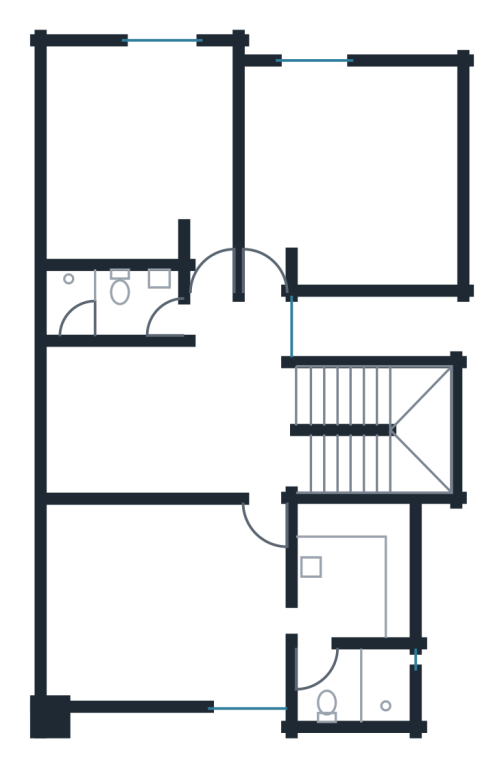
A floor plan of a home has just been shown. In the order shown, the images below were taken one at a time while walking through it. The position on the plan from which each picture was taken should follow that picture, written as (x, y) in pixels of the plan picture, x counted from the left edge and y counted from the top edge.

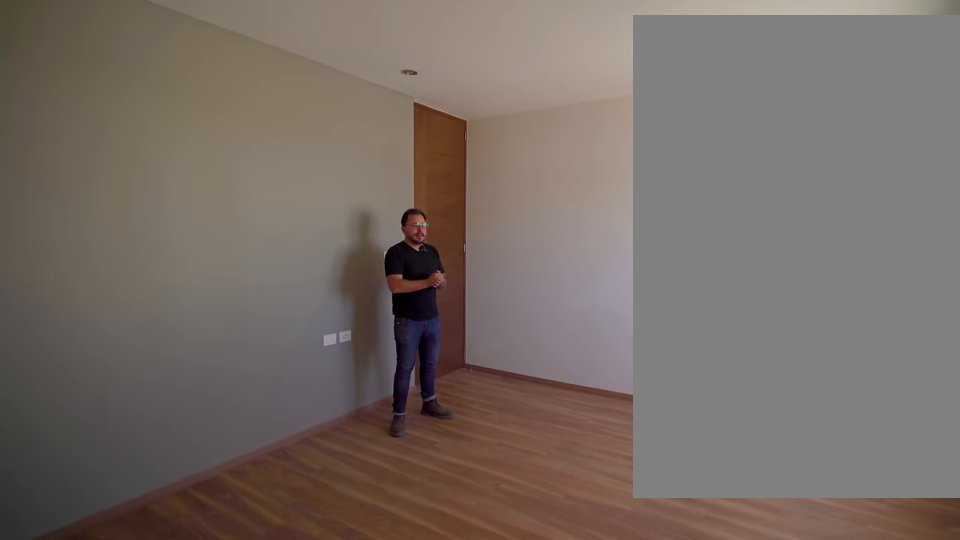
(75, 674)
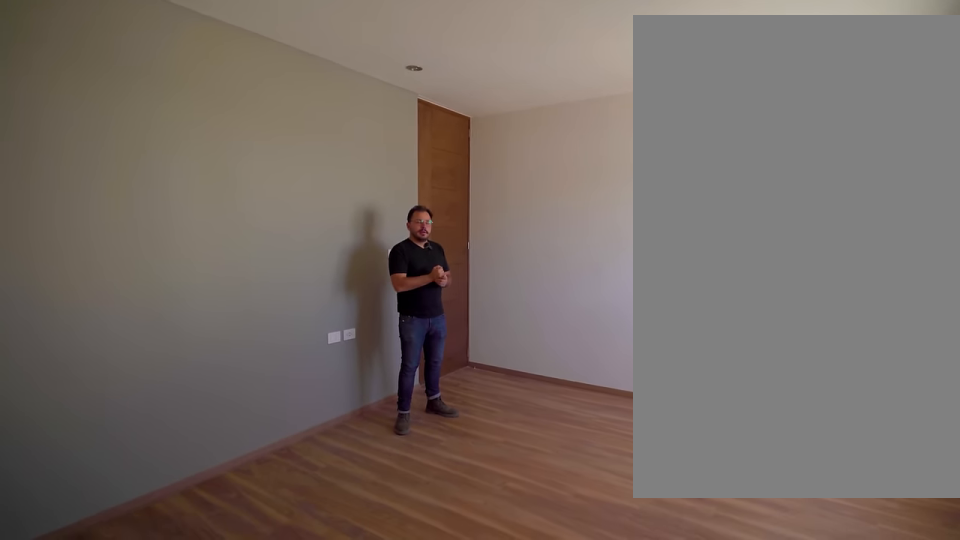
(75, 674)
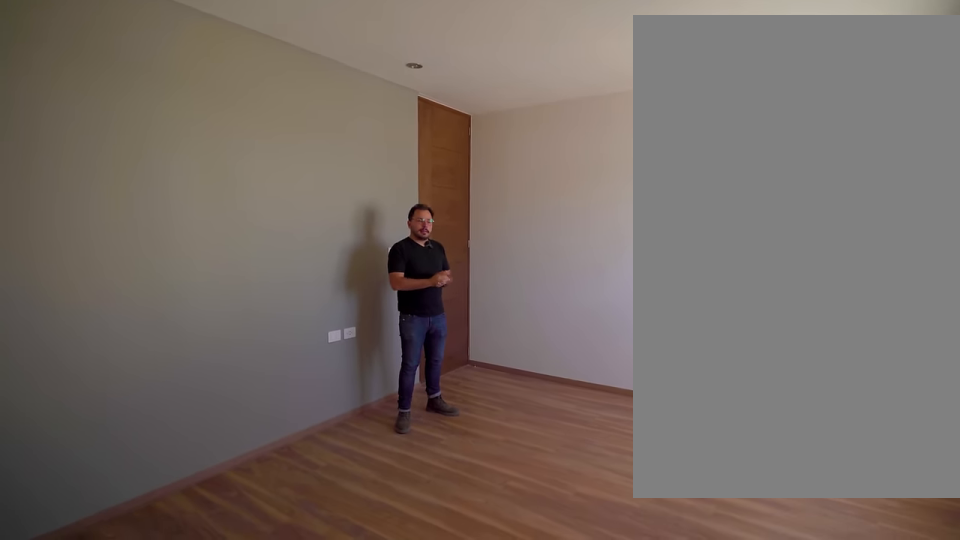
(75, 674)
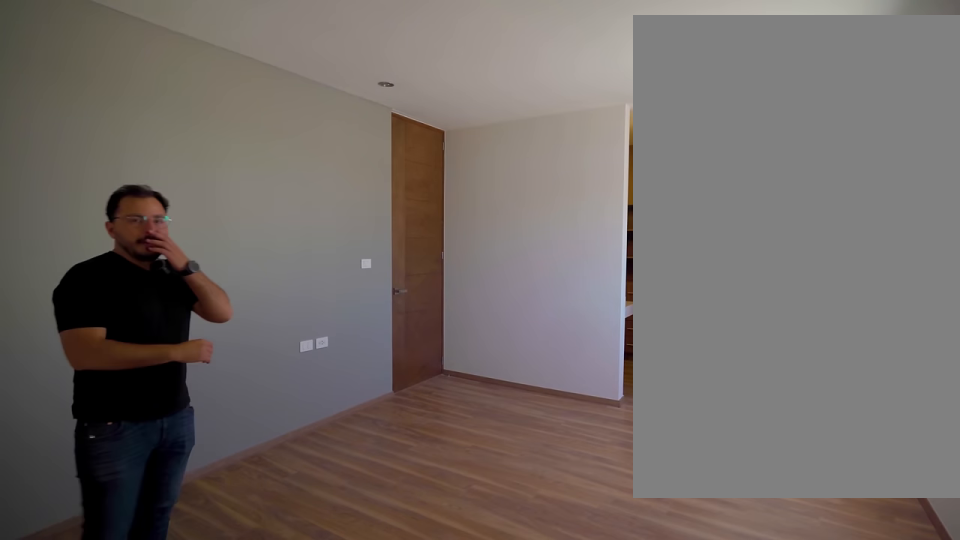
(75, 673)
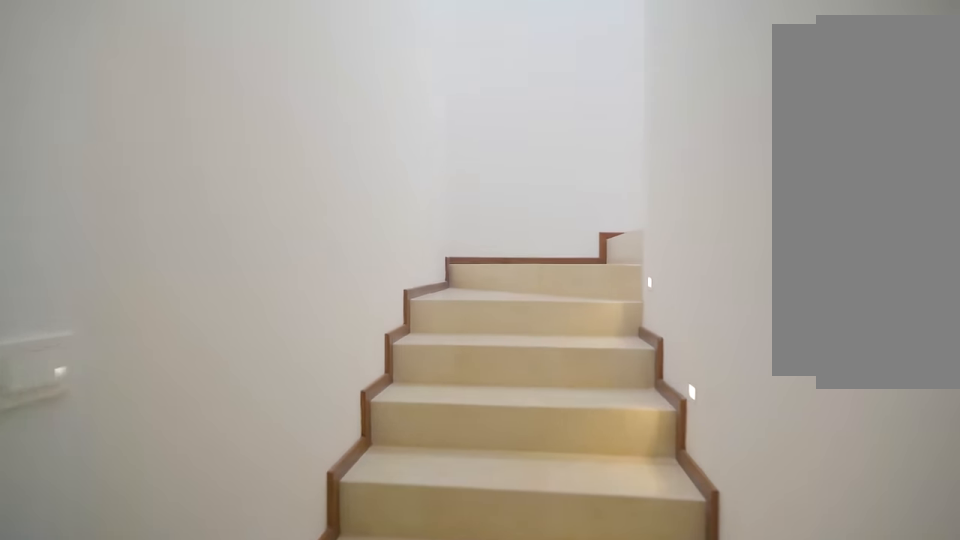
(287, 416)
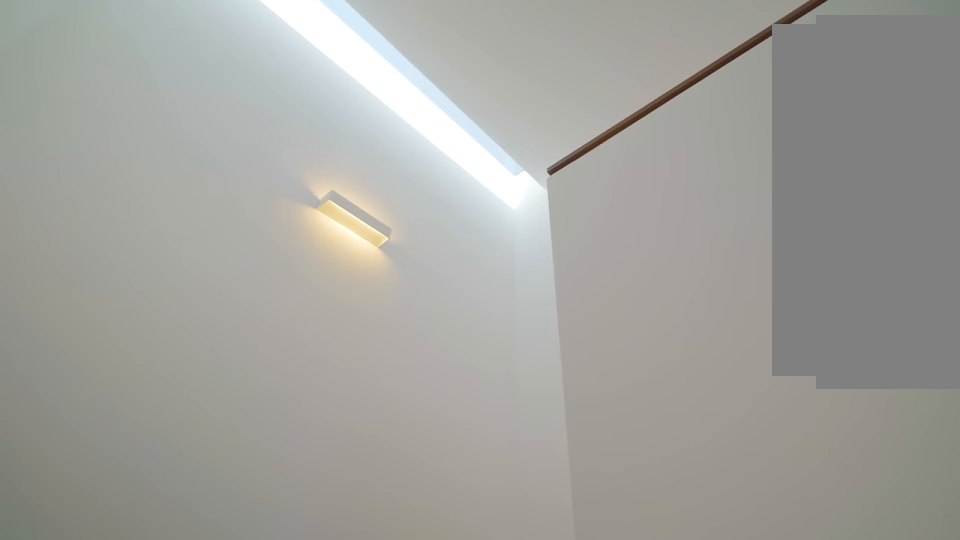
(368, 393)
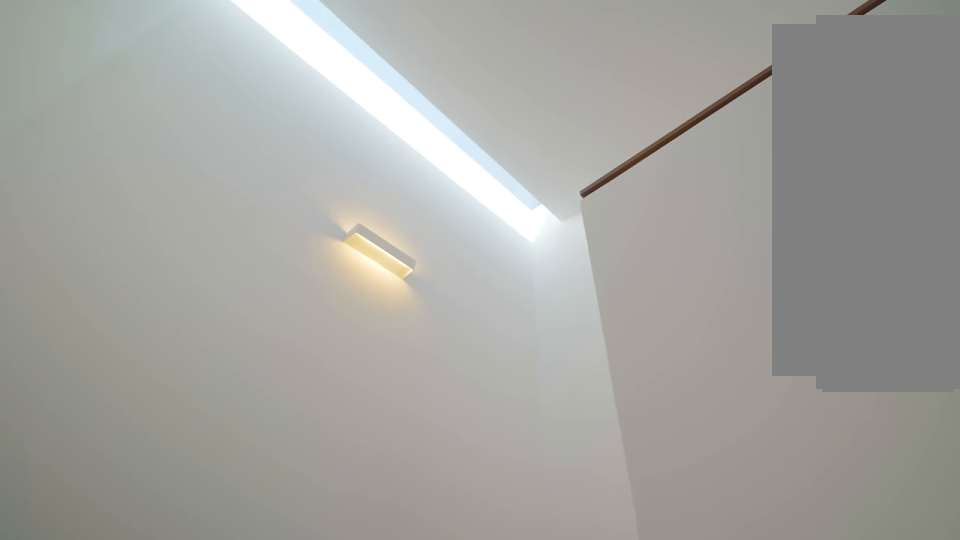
(371, 392)
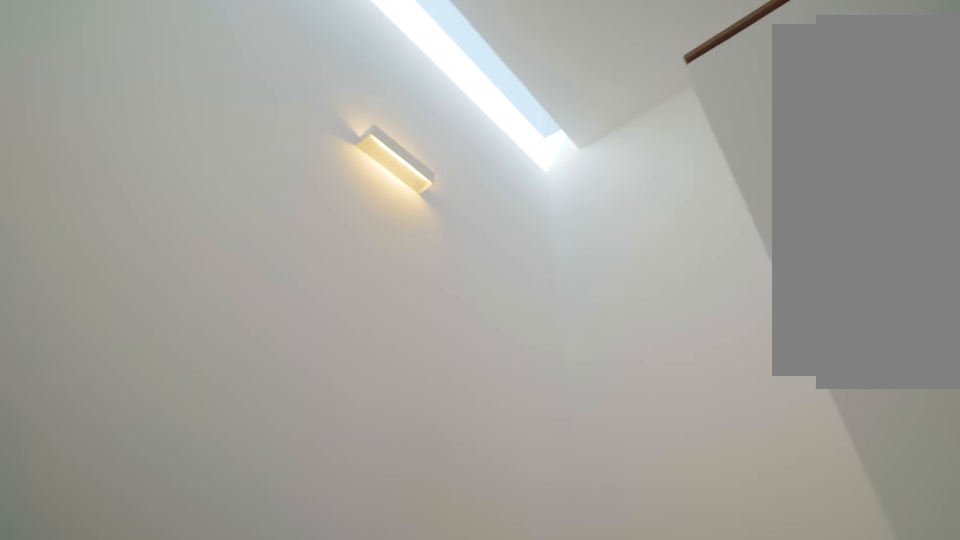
(374, 393)
